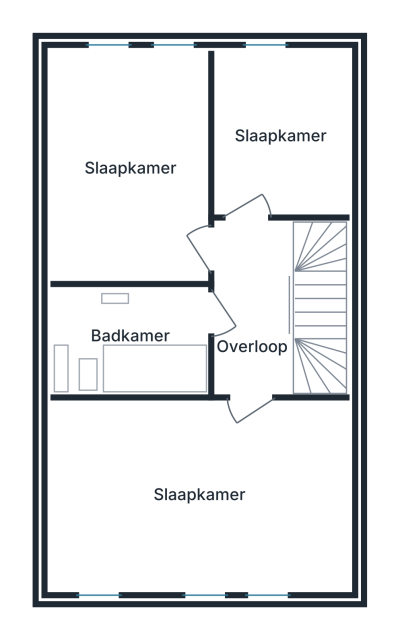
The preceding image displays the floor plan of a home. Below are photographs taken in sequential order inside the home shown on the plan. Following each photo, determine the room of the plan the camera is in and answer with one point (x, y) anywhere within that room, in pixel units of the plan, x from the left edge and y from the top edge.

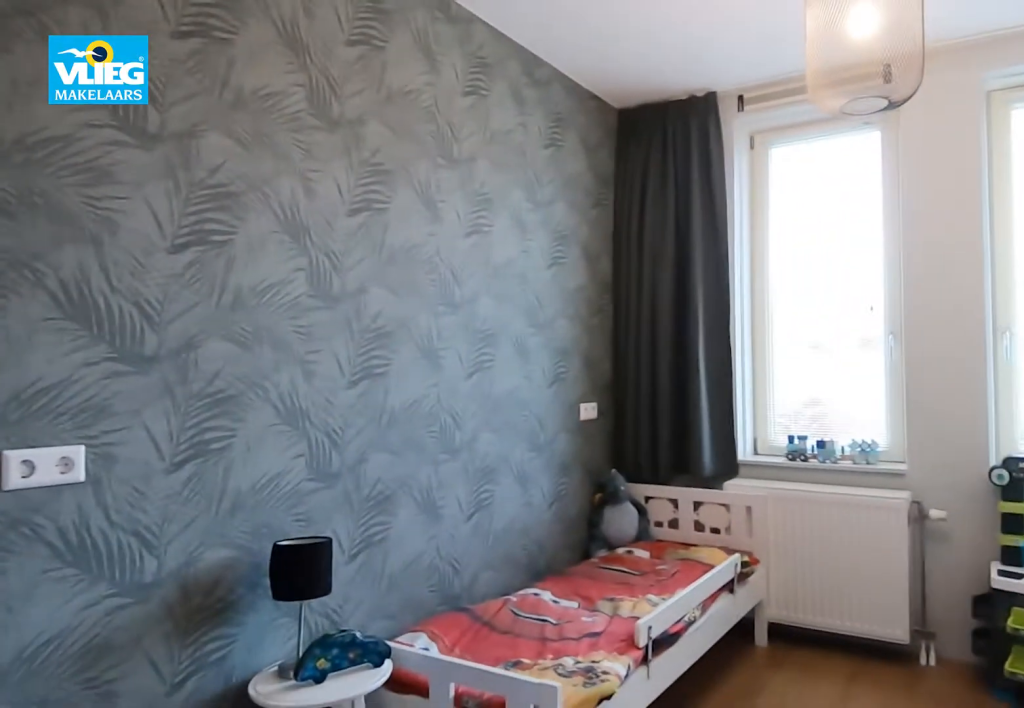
(122, 97)
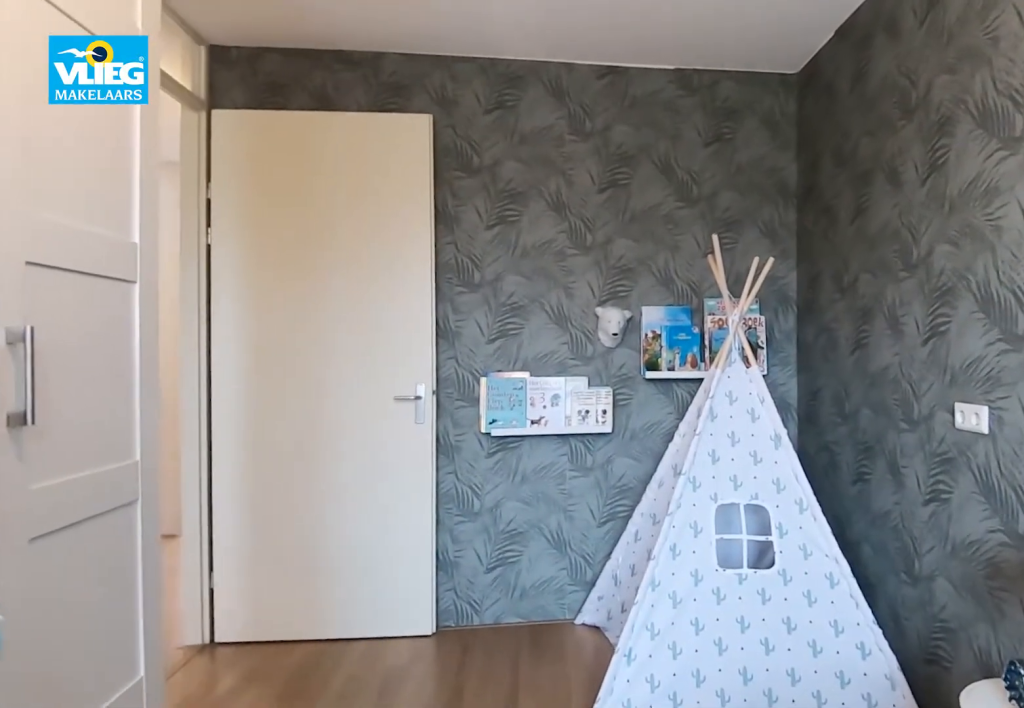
(122, 97)
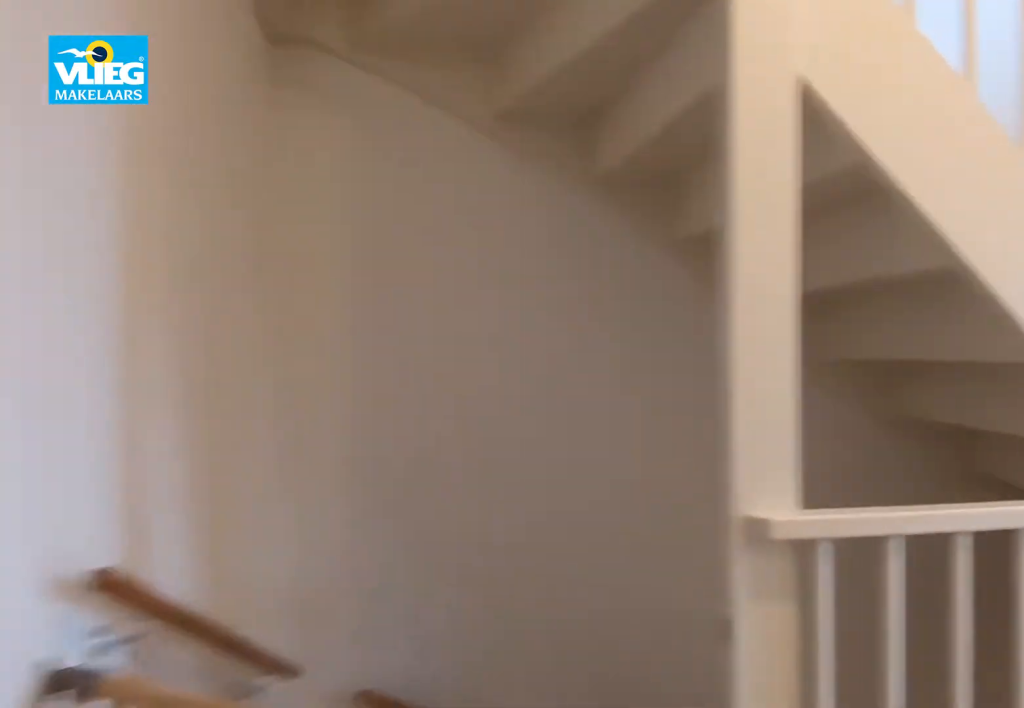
(266, 307)
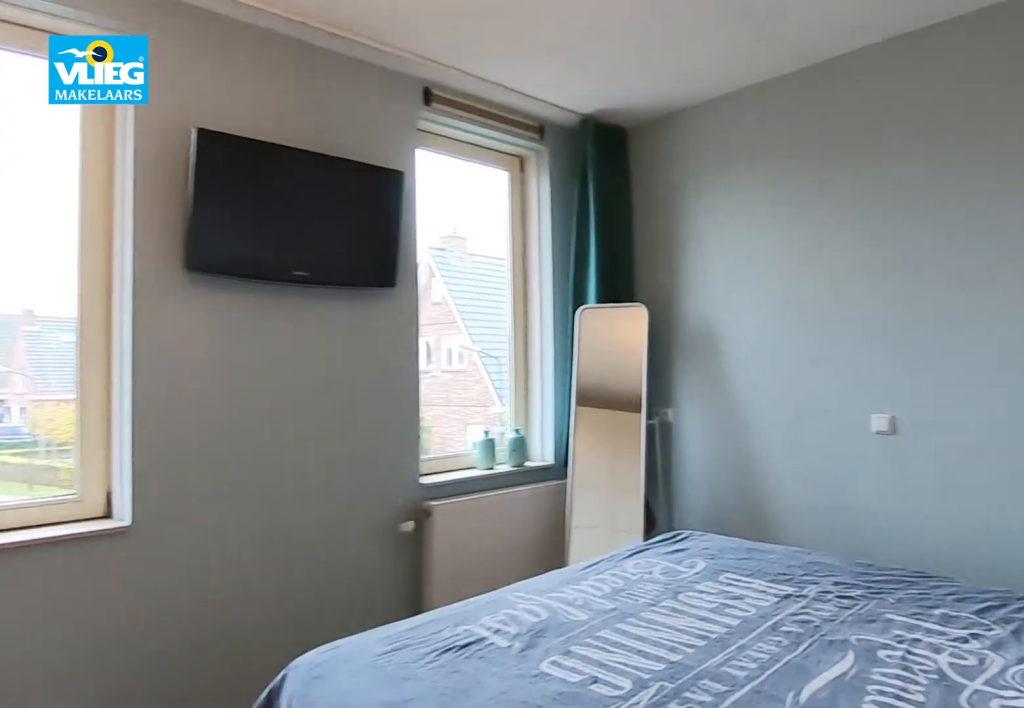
(198, 494)
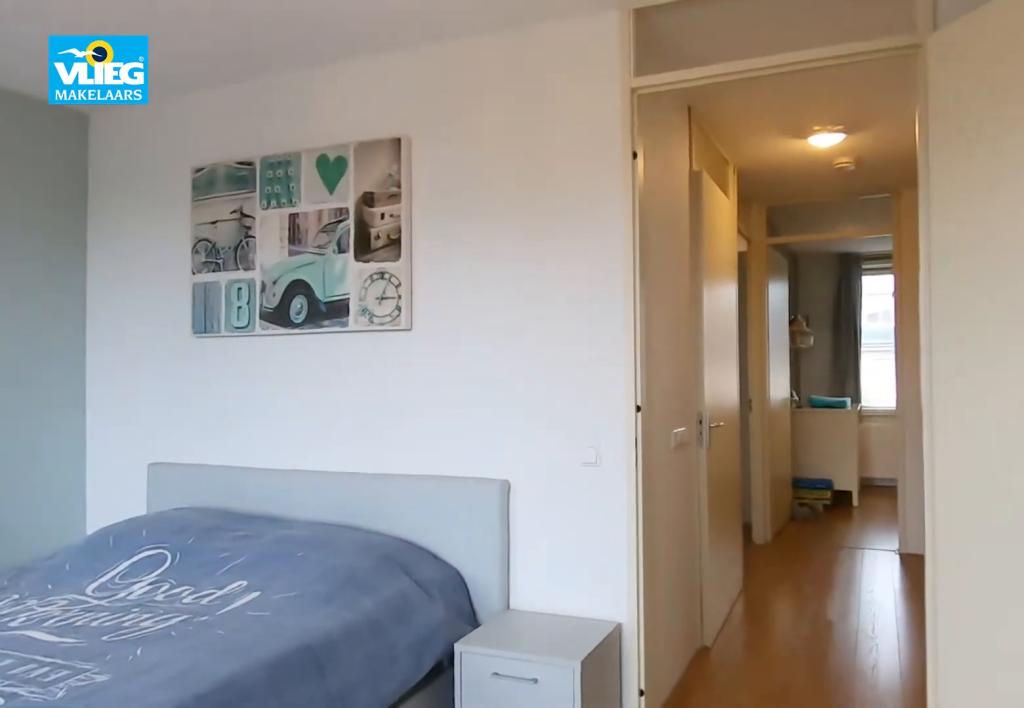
(198, 494)
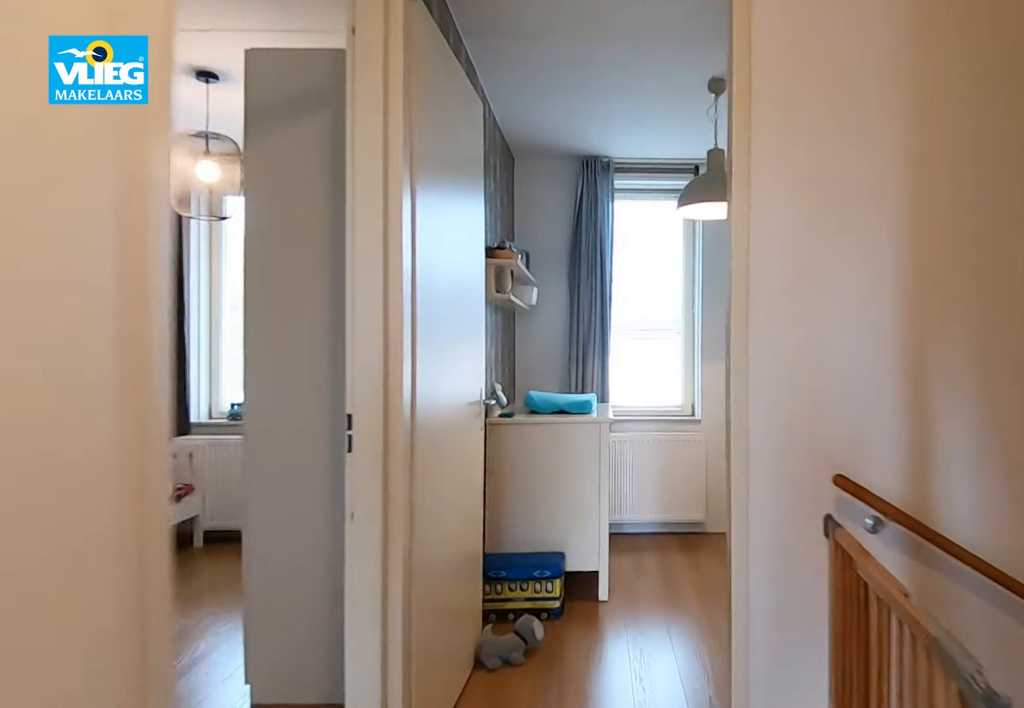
(265, 308)
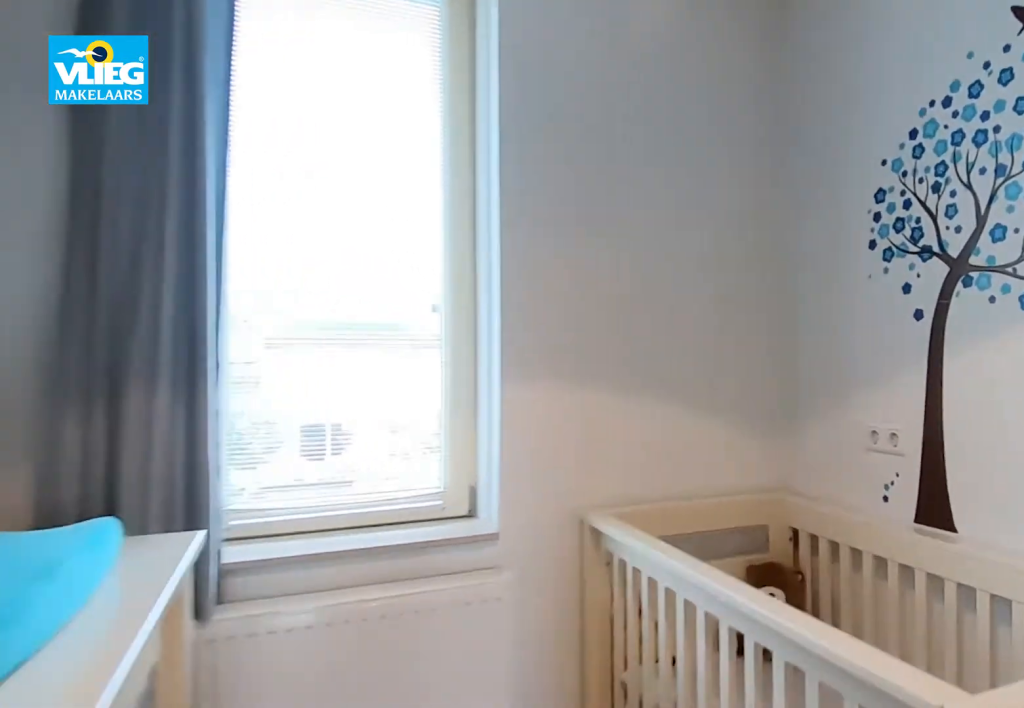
(288, 106)
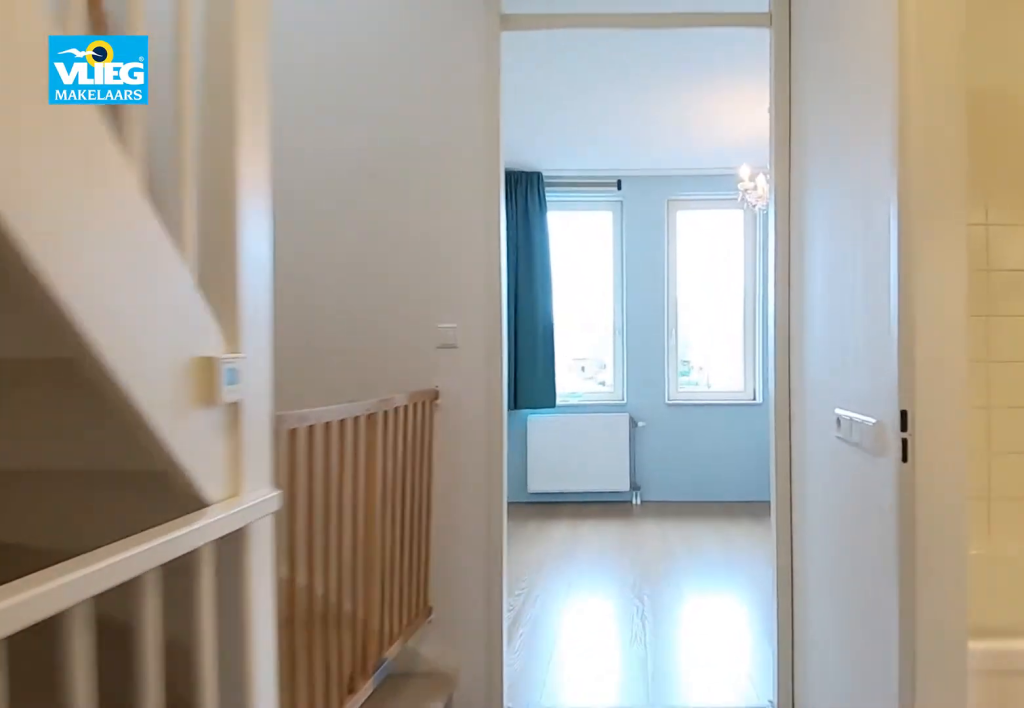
(265, 308)
